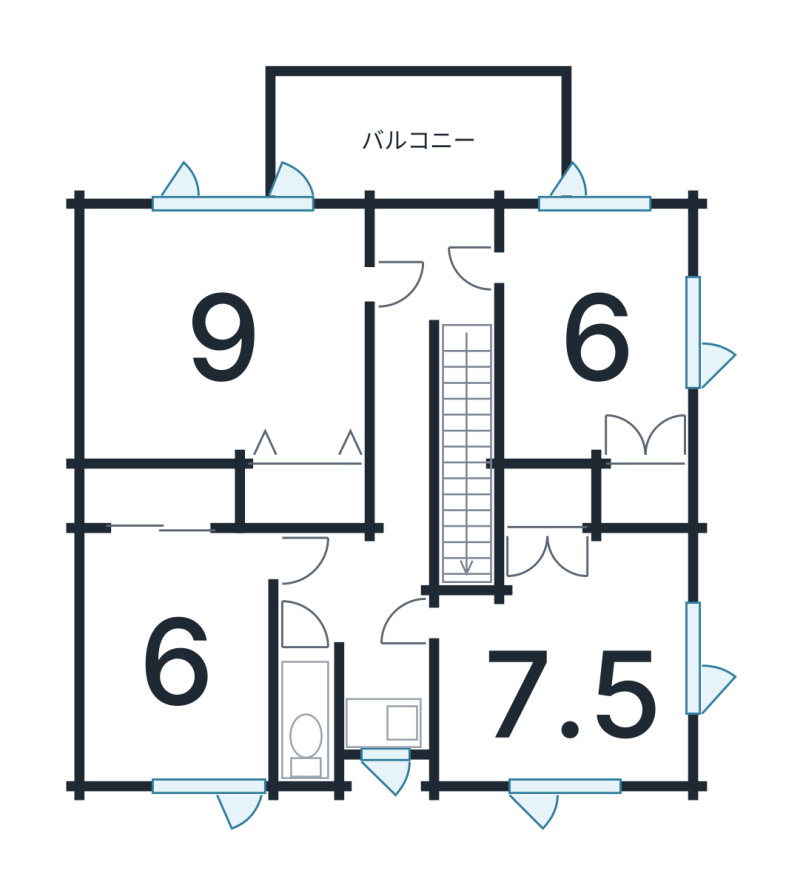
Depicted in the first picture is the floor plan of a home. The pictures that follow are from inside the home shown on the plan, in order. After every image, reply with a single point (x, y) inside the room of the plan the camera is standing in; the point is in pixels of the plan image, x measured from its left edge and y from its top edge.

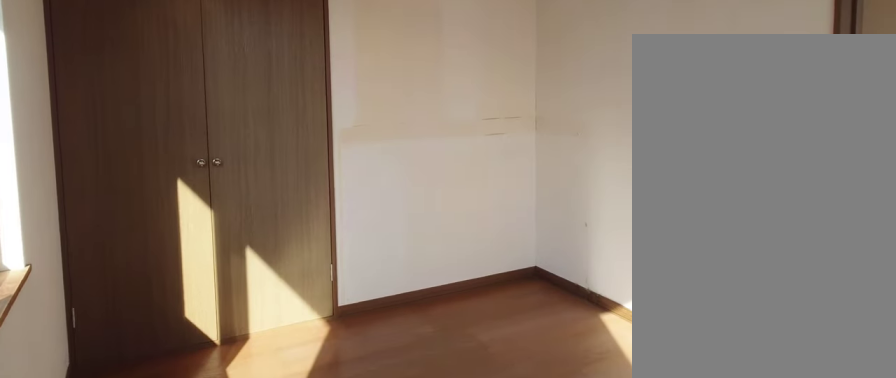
(593, 337)
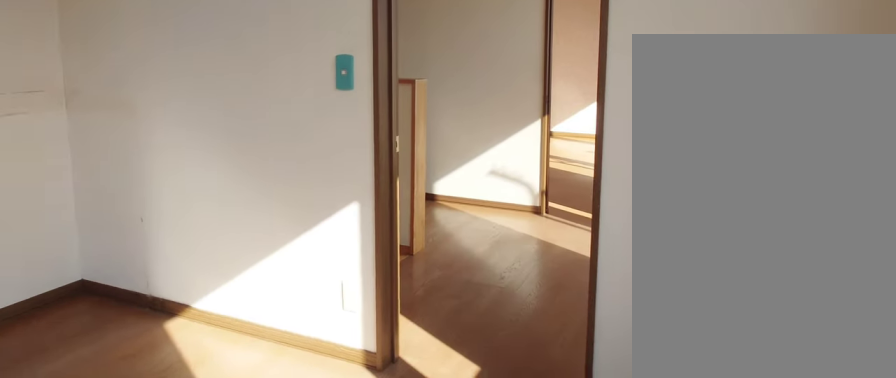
(593, 337)
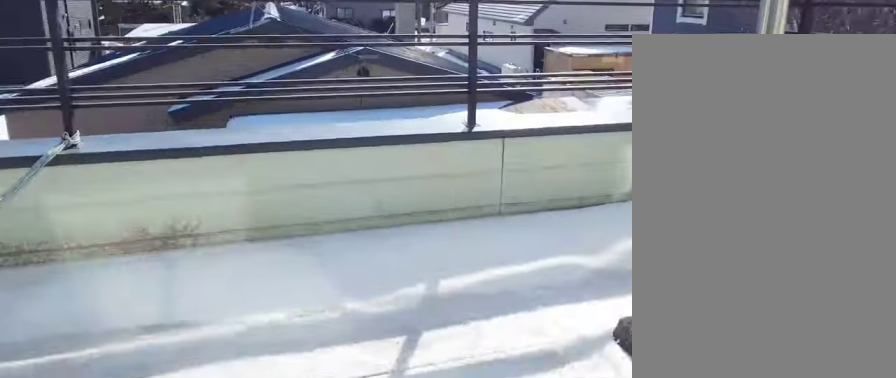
(434, 134)
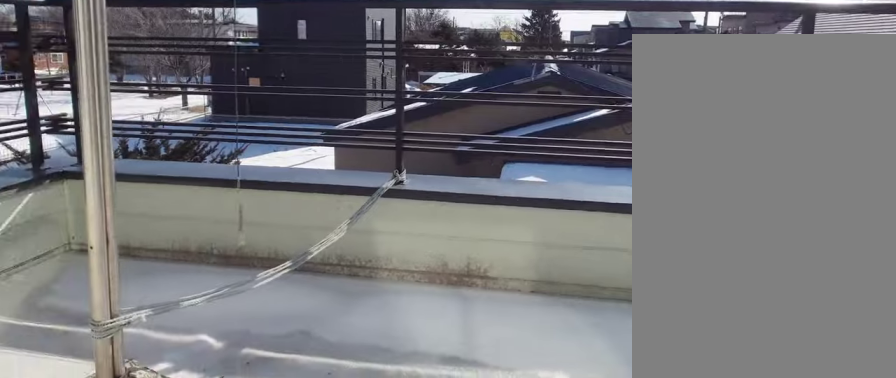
(434, 134)
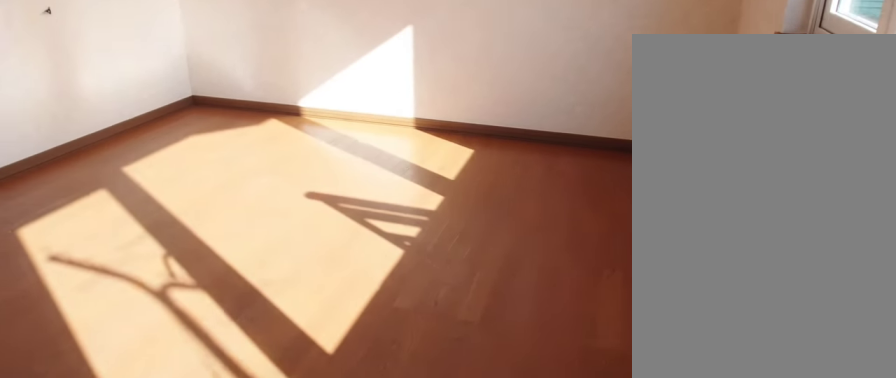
(224, 348)
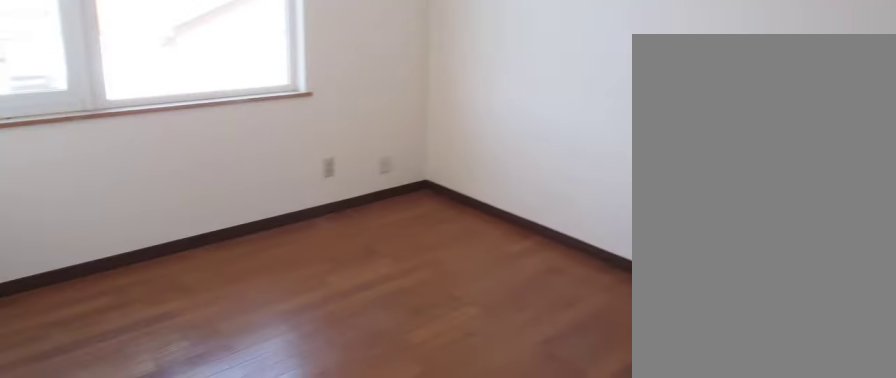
(168, 664)
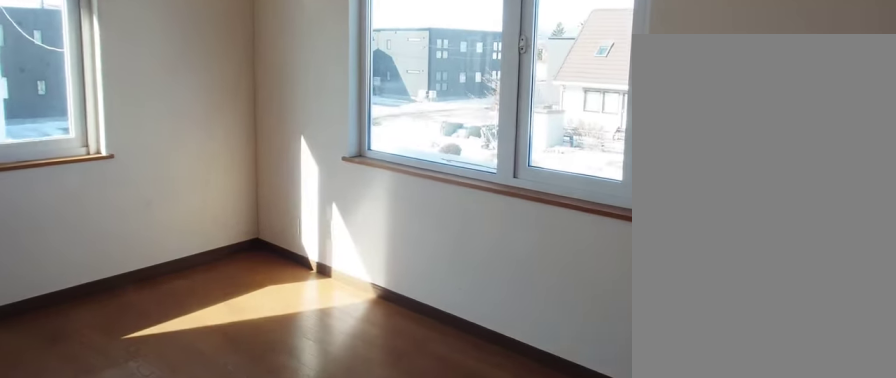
(567, 681)
